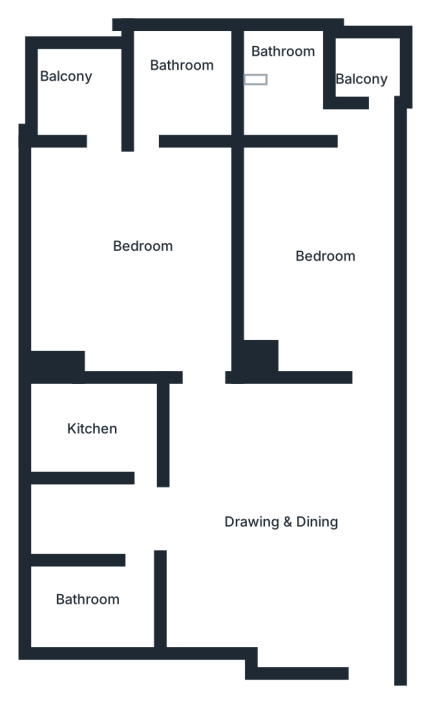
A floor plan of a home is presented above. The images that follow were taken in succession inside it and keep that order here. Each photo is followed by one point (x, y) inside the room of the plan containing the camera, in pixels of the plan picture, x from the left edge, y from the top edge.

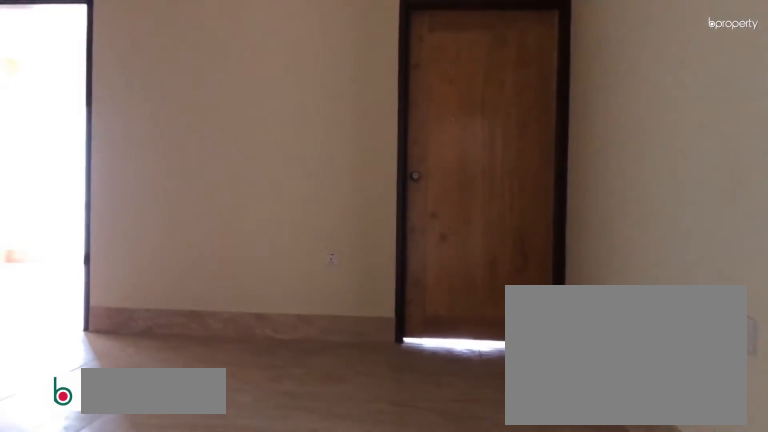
(294, 515)
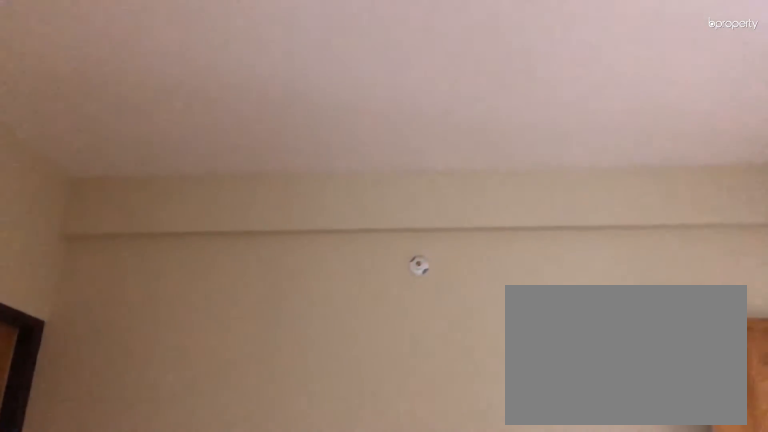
(294, 515)
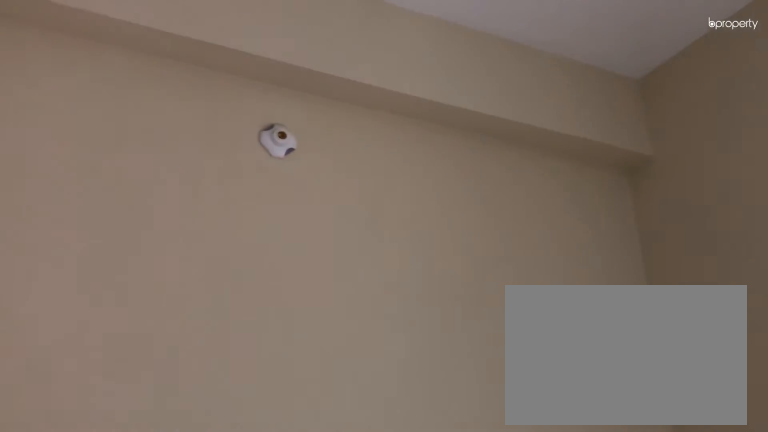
(338, 240)
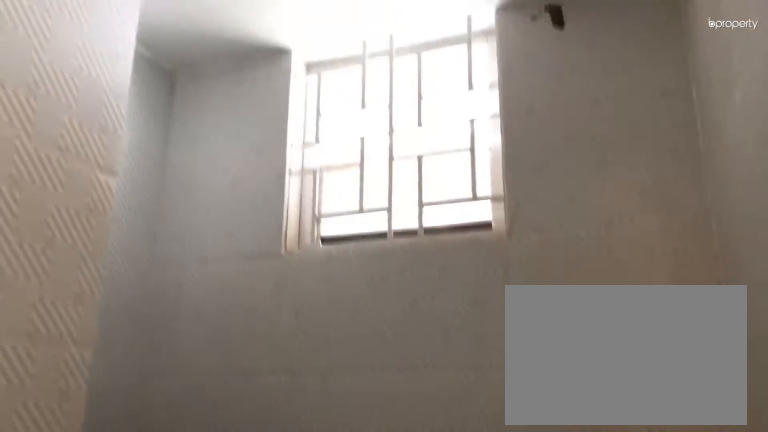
(291, 94)
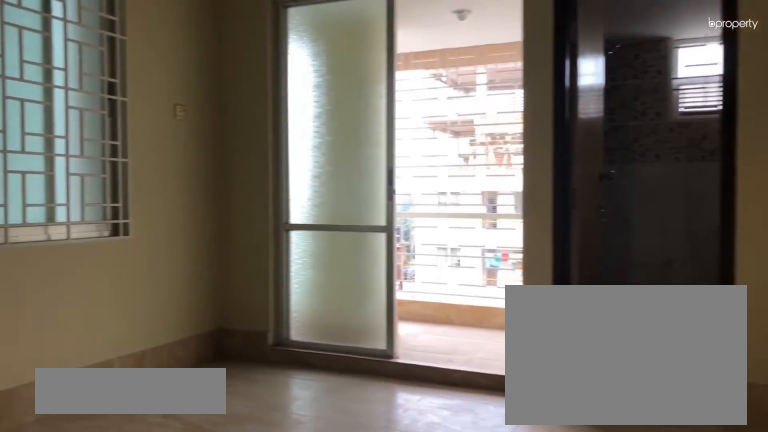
(127, 233)
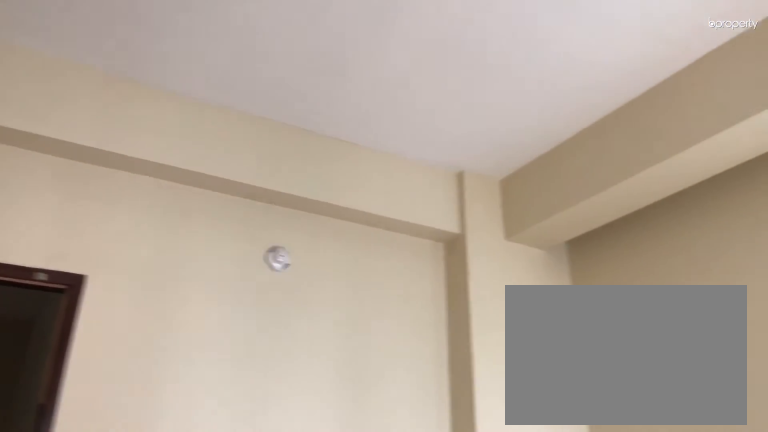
(127, 233)
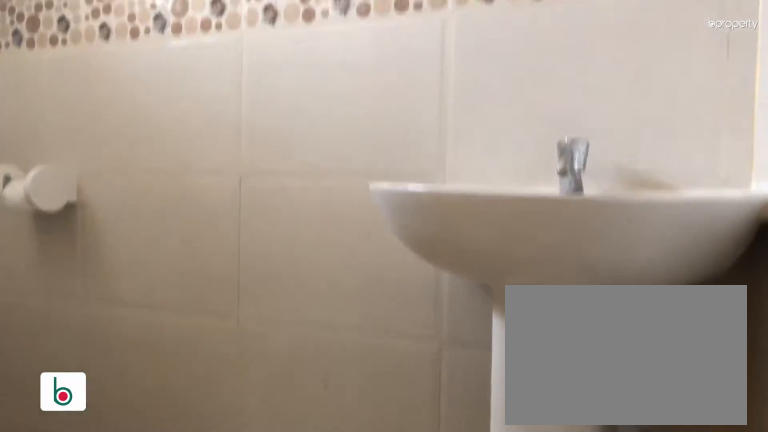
(146, 91)
